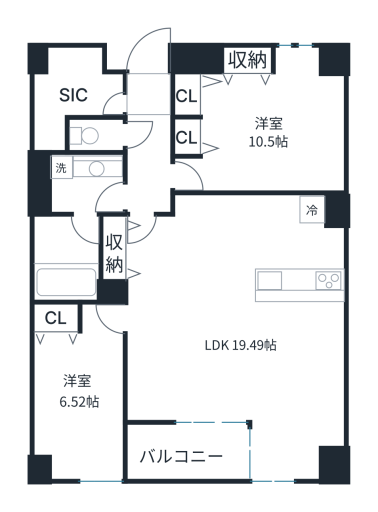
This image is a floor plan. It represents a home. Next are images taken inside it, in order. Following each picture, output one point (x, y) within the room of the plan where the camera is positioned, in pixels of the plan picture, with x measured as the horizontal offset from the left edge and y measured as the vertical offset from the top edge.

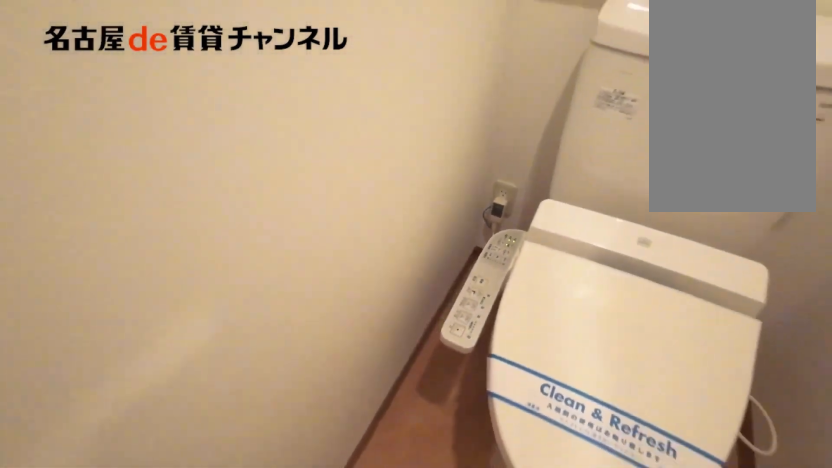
(94, 135)
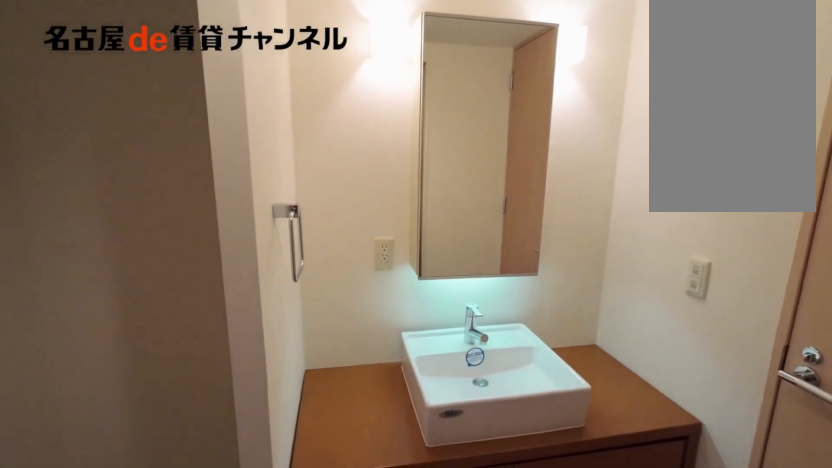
(83, 183)
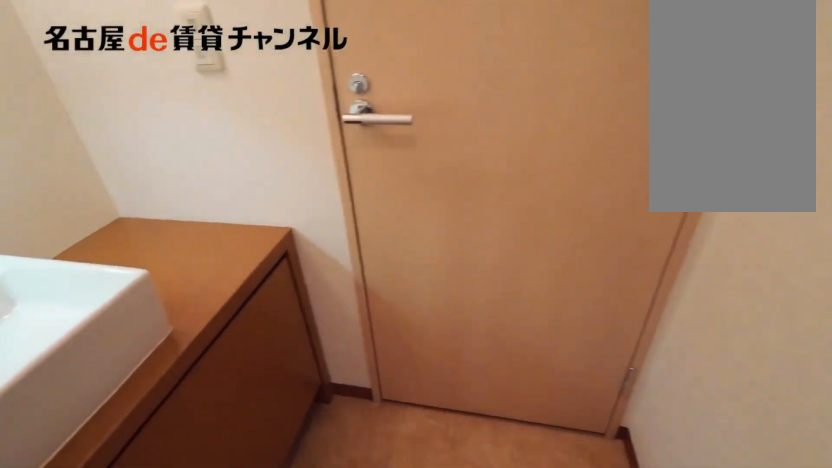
(83, 183)
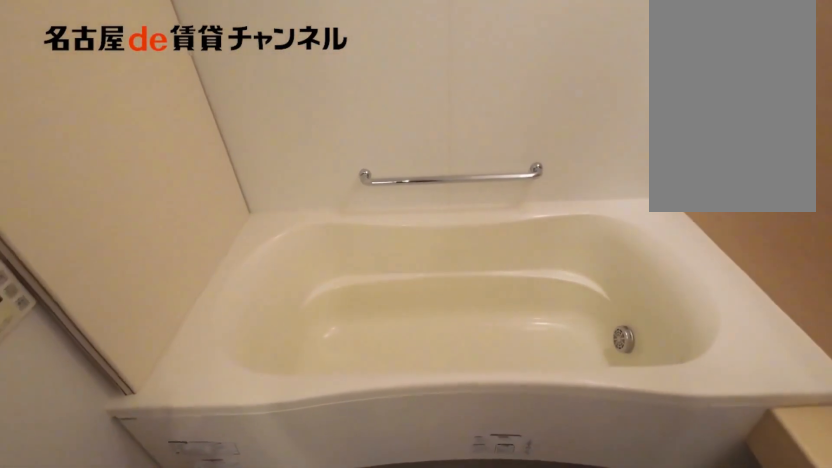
(70, 258)
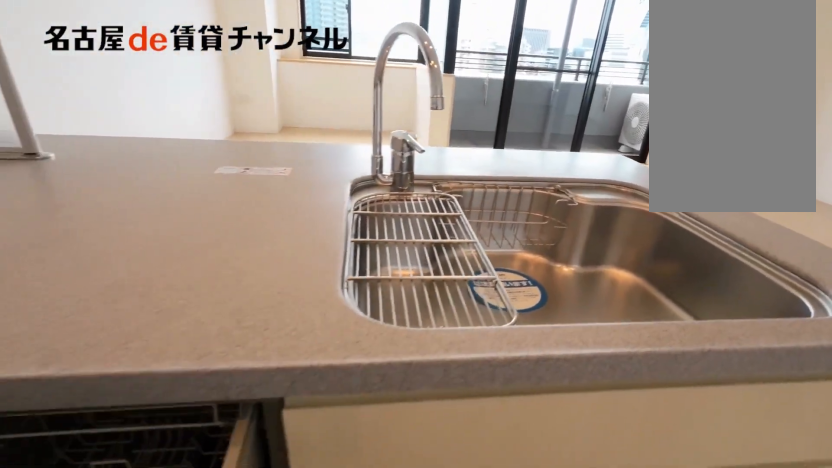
(299, 285)
